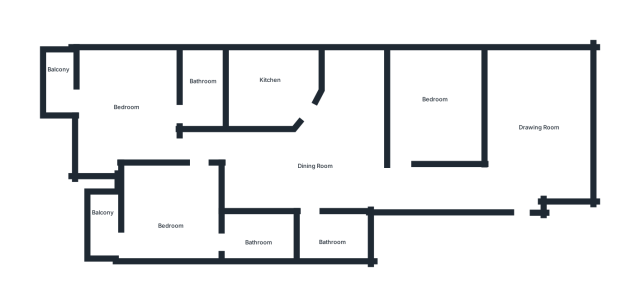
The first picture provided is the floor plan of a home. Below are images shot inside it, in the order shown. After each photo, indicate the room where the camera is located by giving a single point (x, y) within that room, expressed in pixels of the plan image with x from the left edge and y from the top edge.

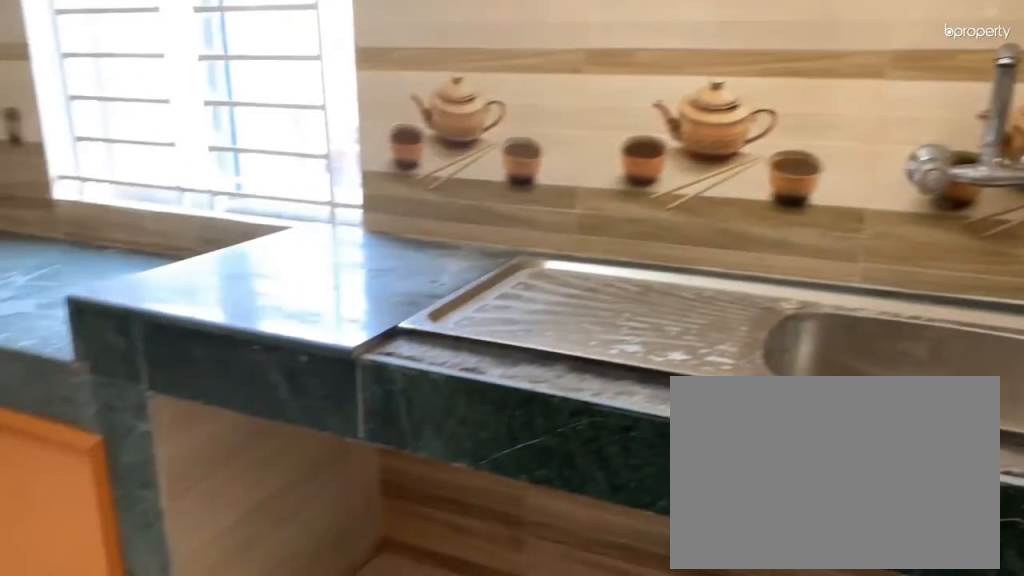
(274, 88)
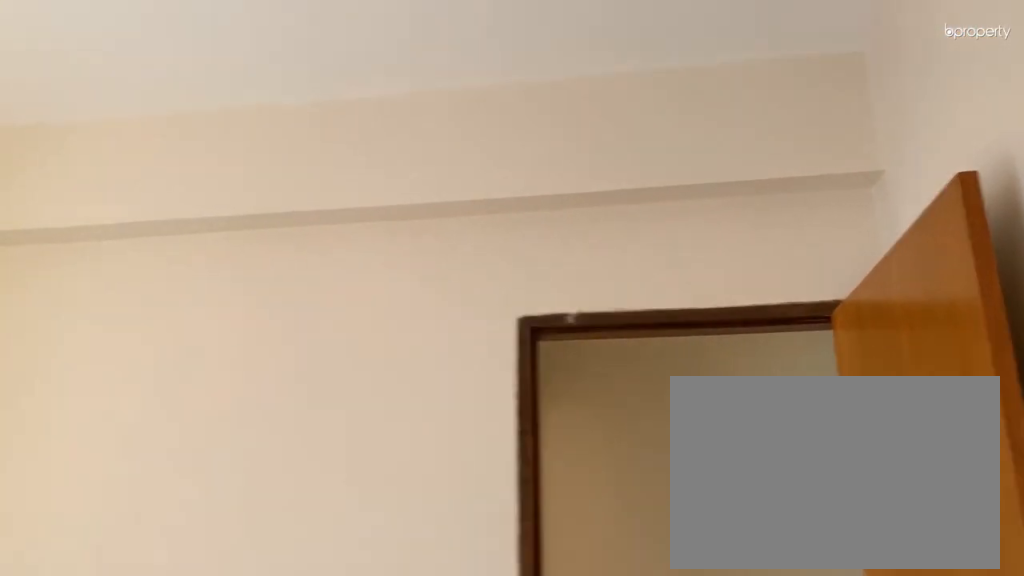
(183, 224)
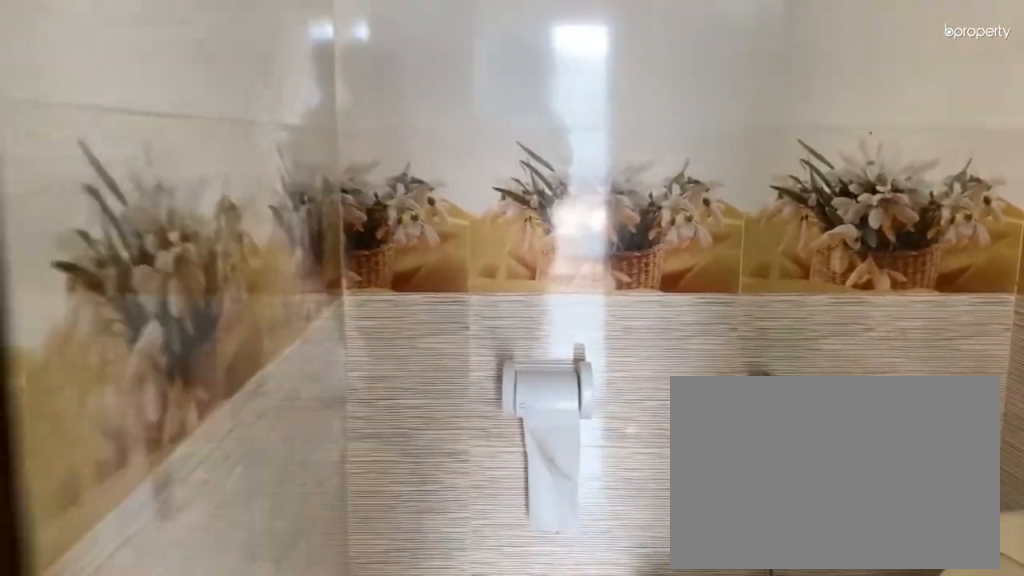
(257, 238)
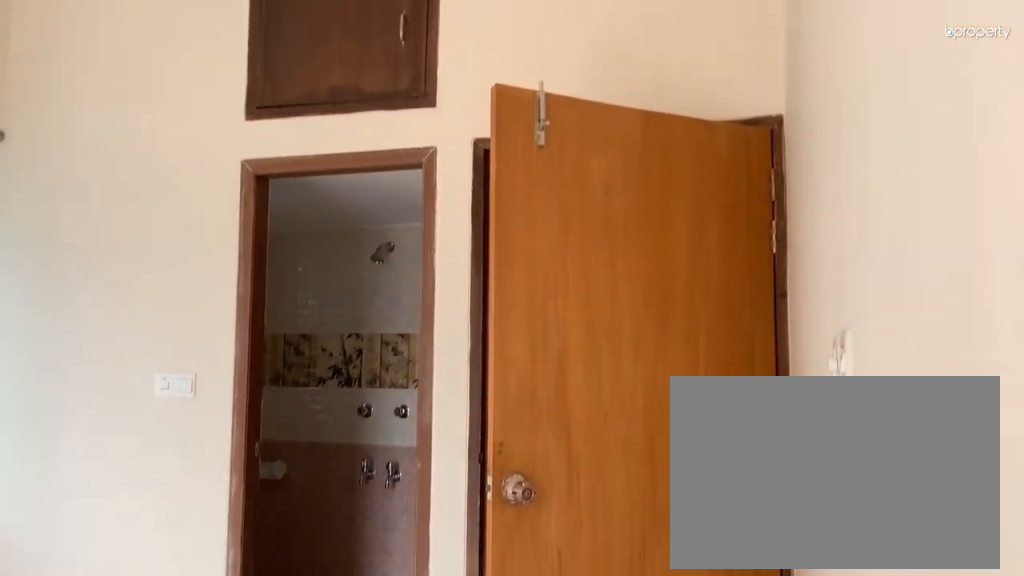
(136, 102)
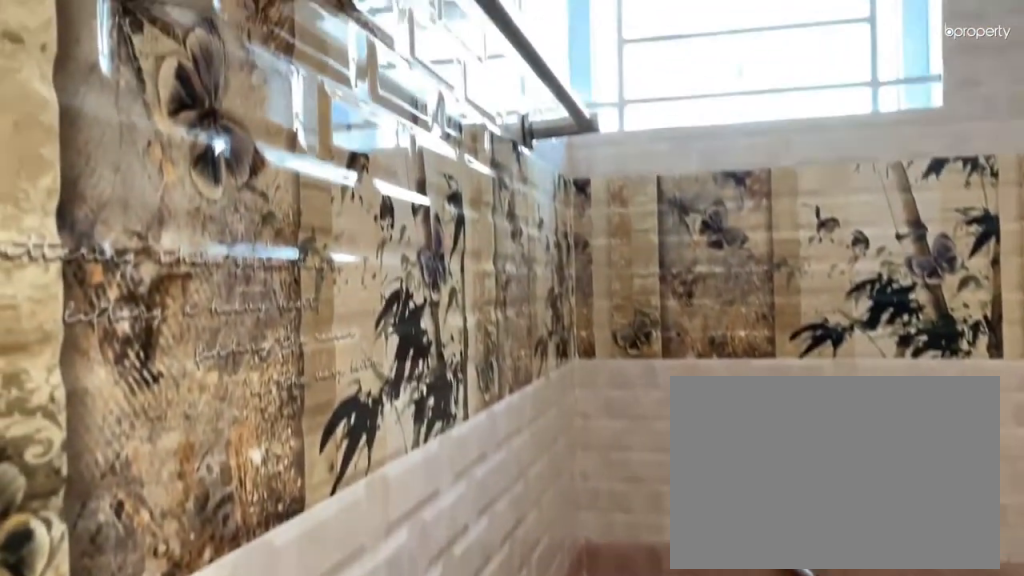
(205, 96)
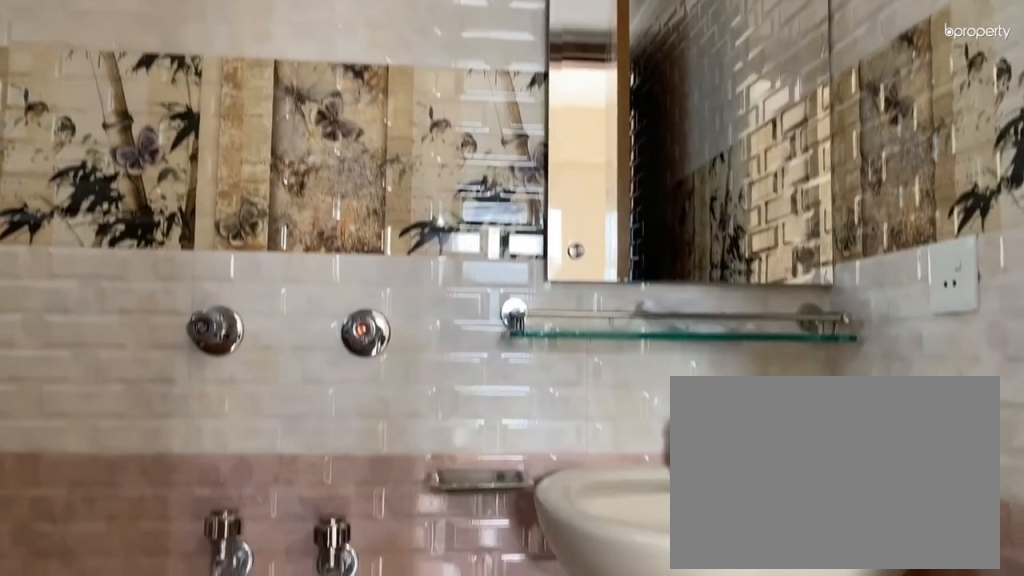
(205, 96)
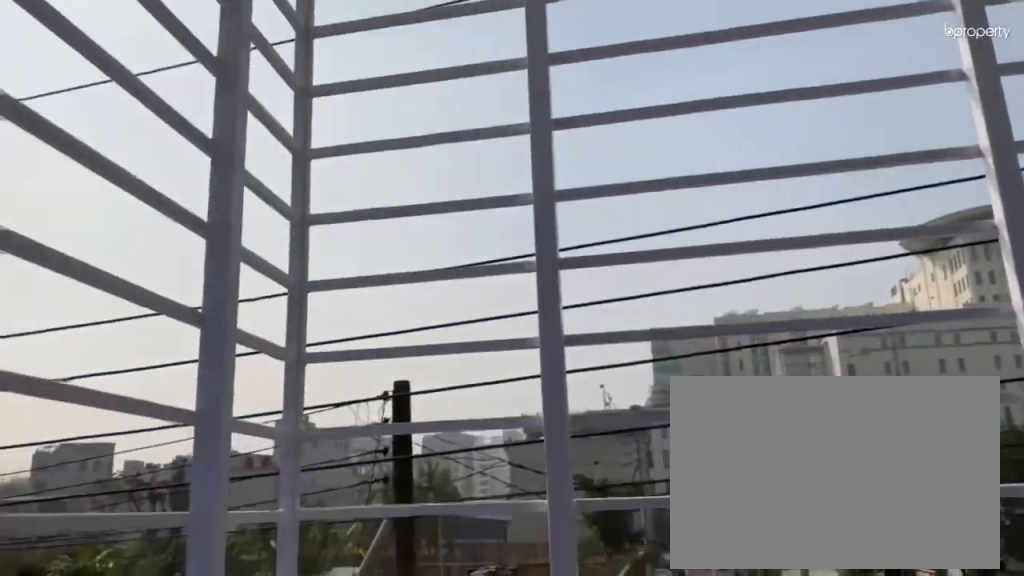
(60, 82)
